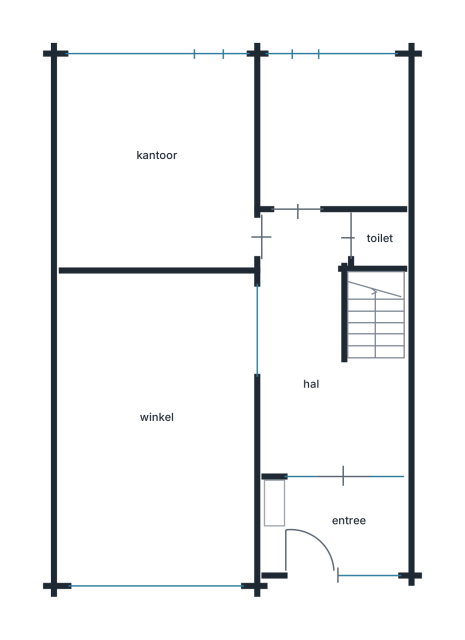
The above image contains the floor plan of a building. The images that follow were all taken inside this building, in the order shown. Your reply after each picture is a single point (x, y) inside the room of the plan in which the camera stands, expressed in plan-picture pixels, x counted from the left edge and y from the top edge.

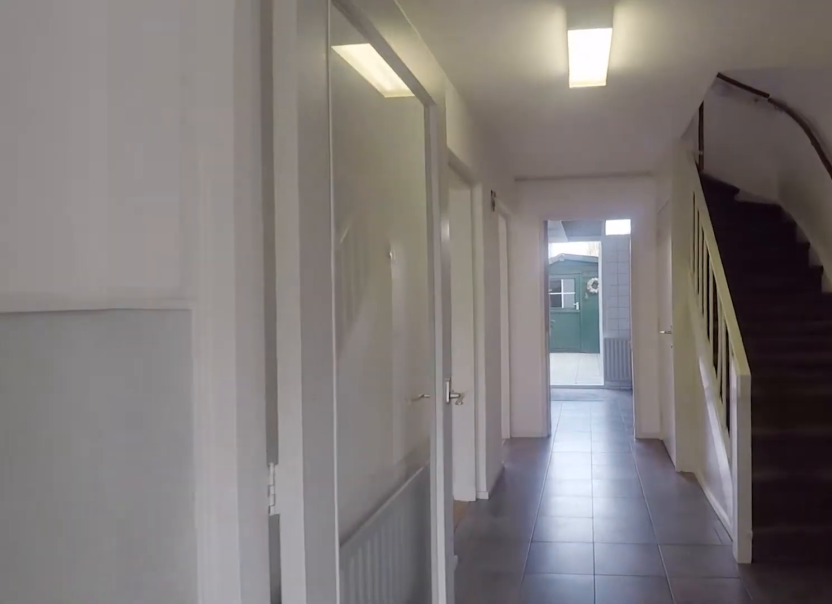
(328, 413)
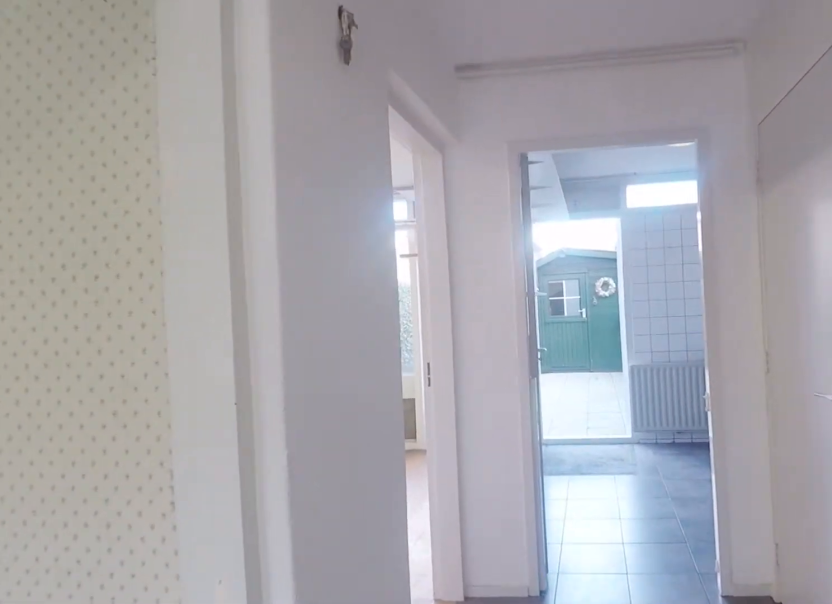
(328, 413)
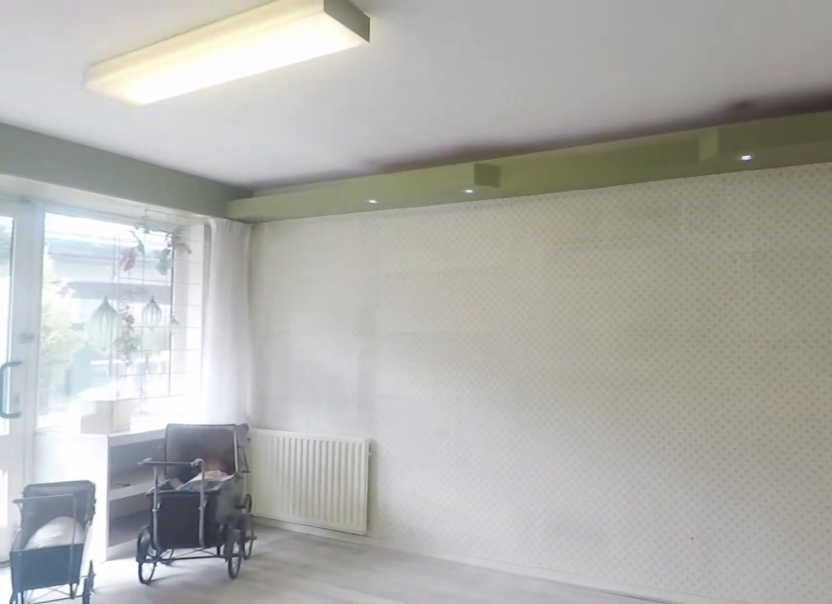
(155, 427)
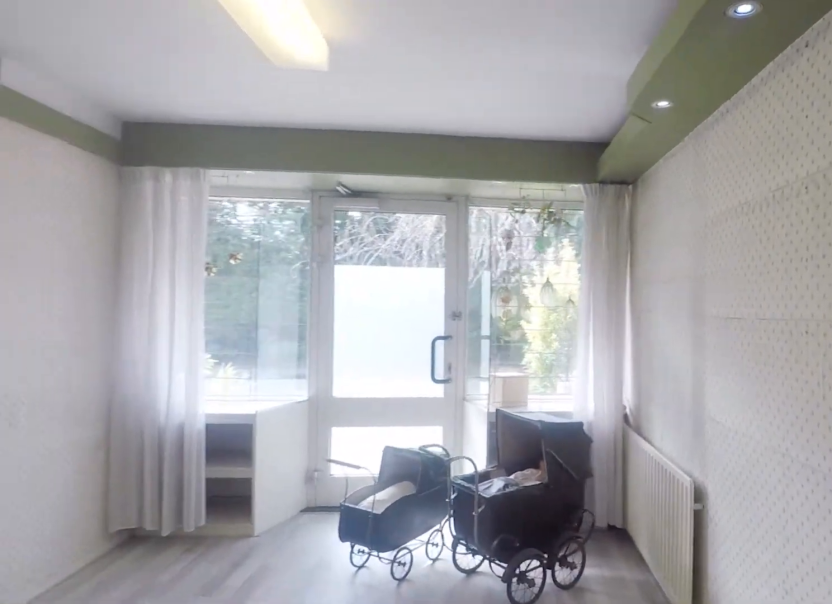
(155, 427)
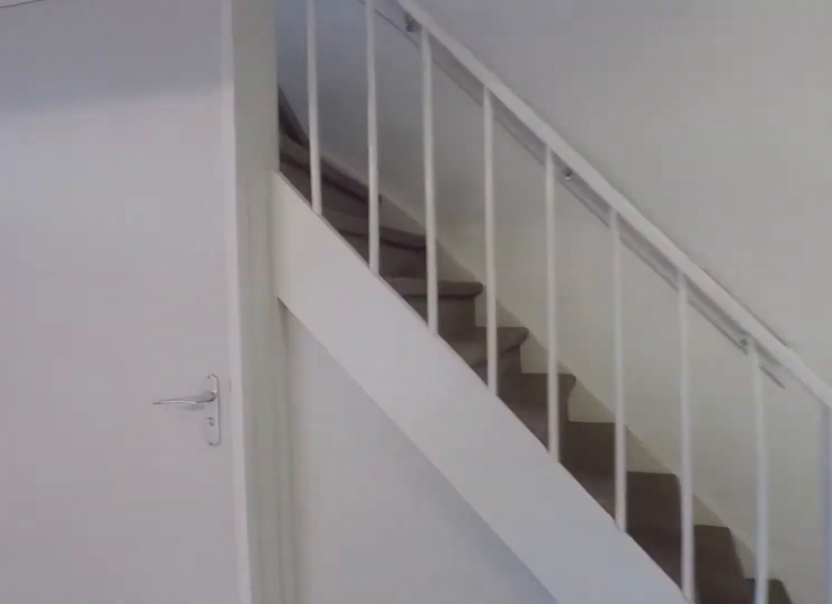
(328, 413)
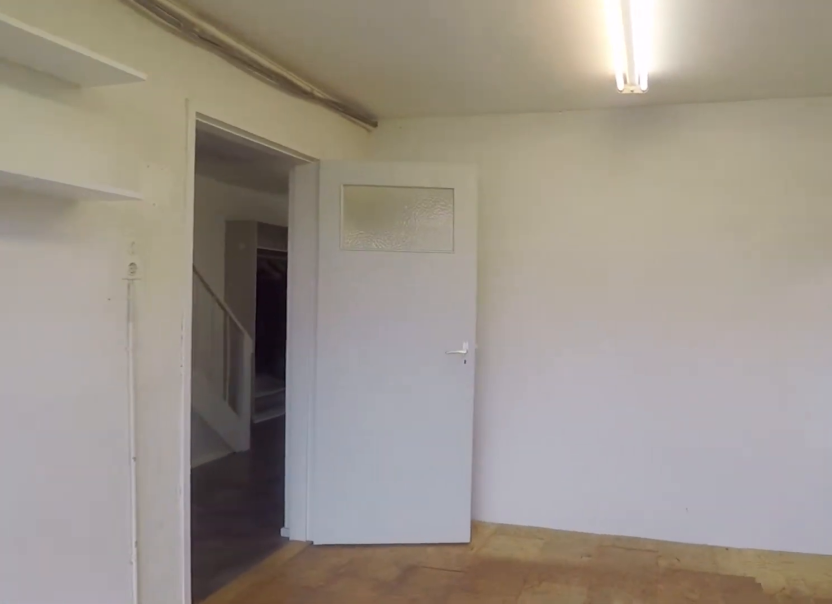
(165, 155)
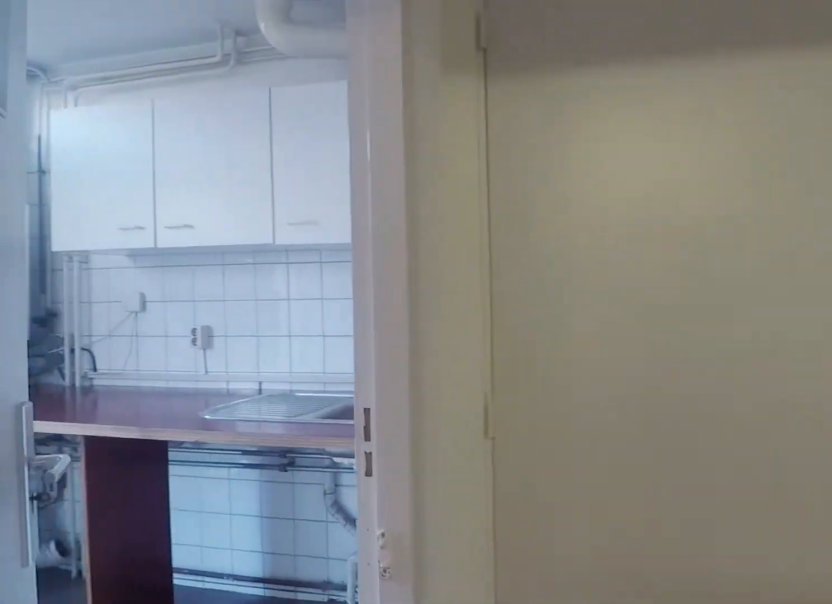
(328, 413)
